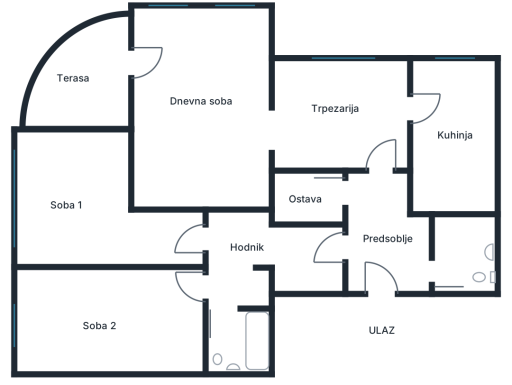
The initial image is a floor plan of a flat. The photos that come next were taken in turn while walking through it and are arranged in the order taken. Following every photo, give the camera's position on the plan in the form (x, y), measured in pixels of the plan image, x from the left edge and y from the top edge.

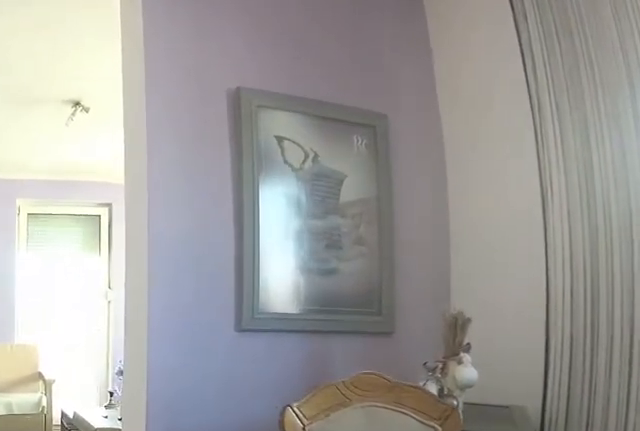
(347, 145)
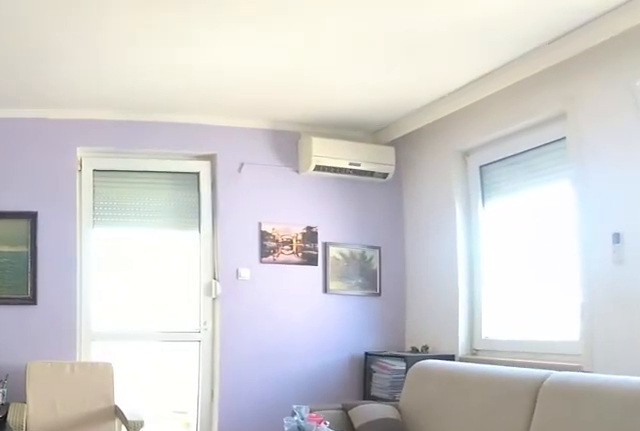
(283, 142)
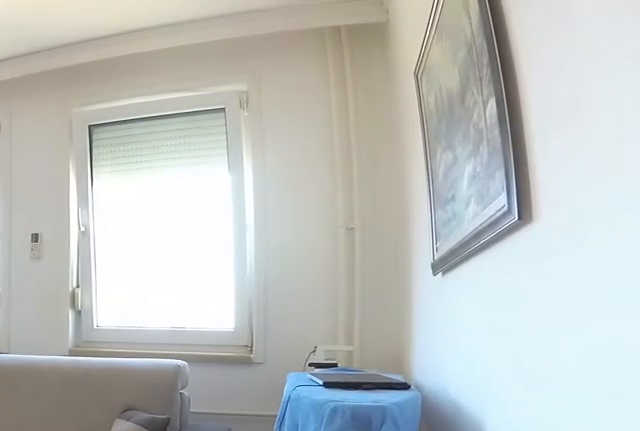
(263, 133)
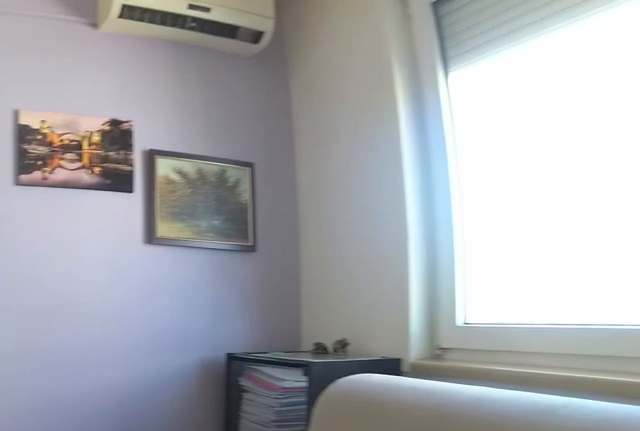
(241, 73)
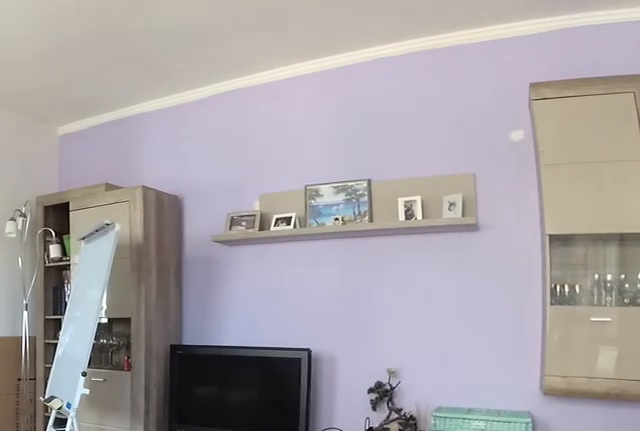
(151, 62)
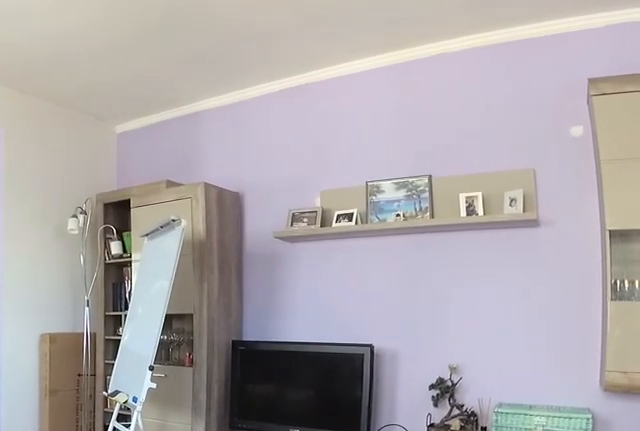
(151, 62)
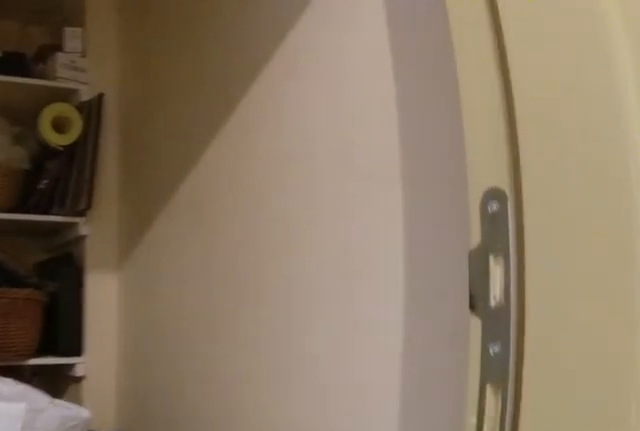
(361, 190)
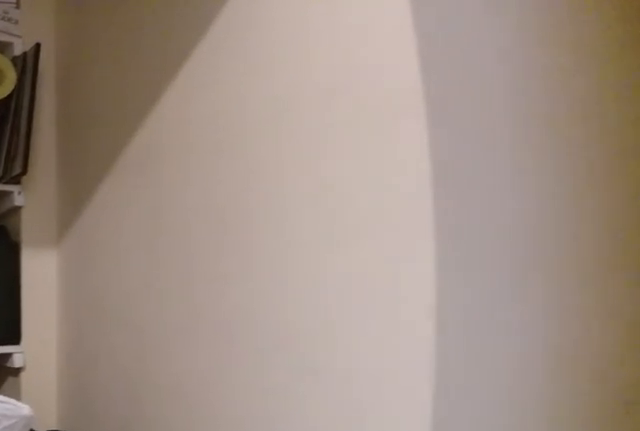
(360, 192)
